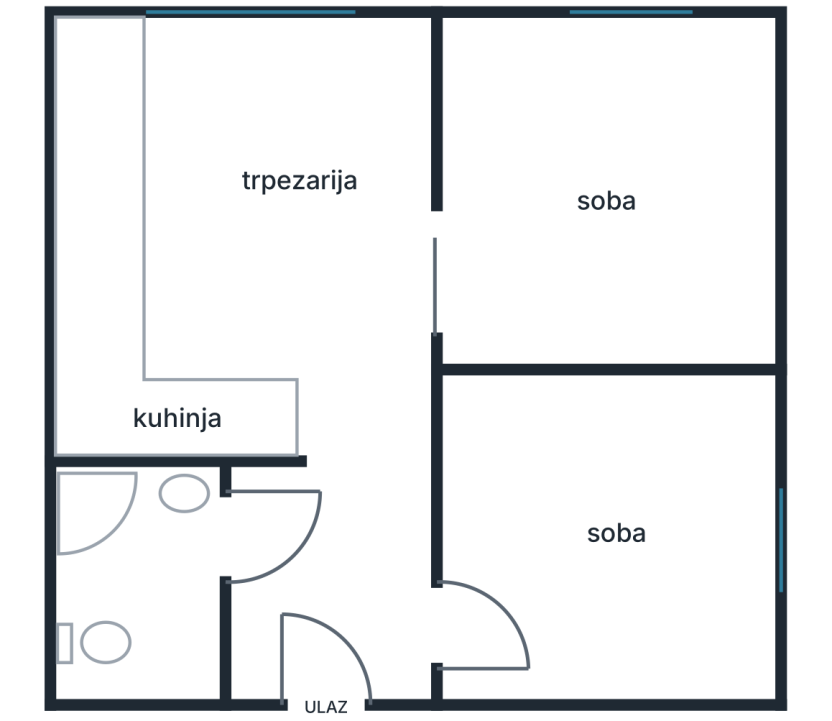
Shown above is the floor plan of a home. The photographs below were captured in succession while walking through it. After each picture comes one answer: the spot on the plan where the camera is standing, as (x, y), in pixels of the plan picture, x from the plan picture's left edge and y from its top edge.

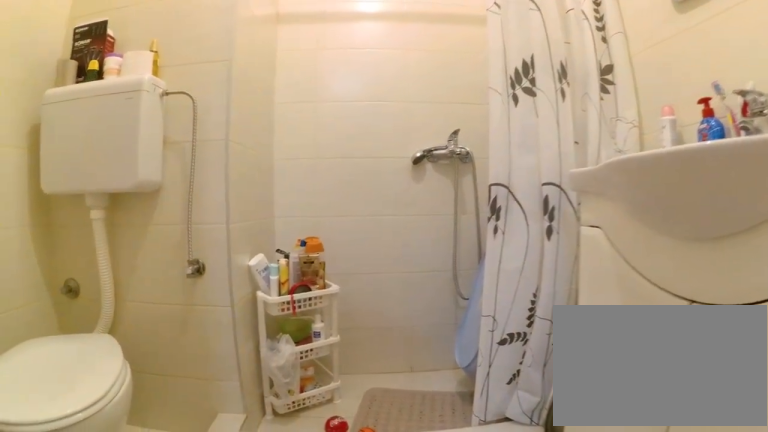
(258, 538)
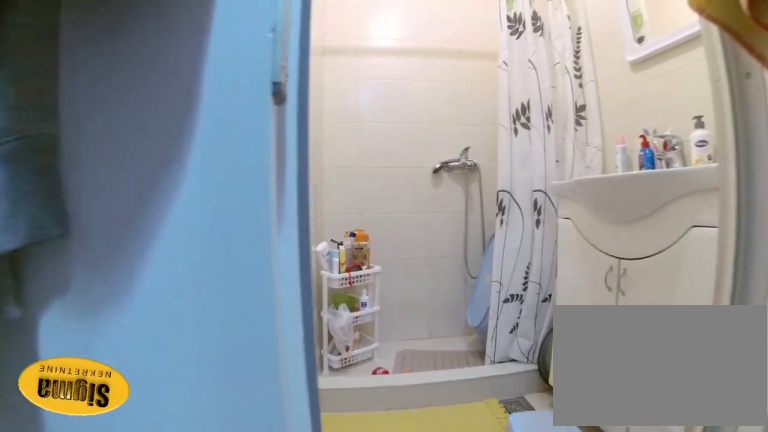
(313, 530)
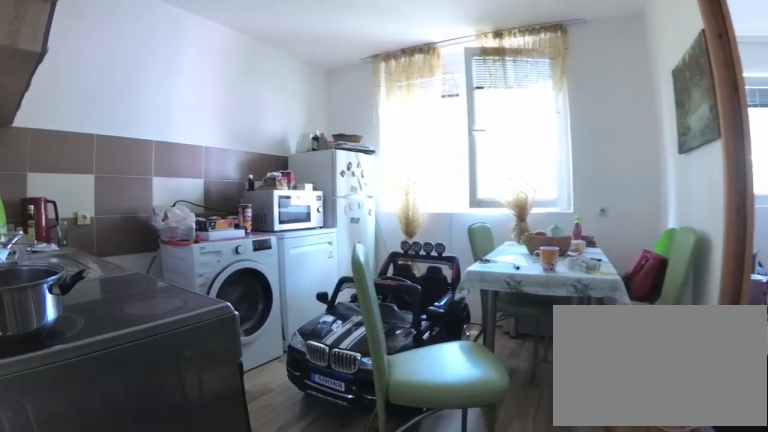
(383, 482)
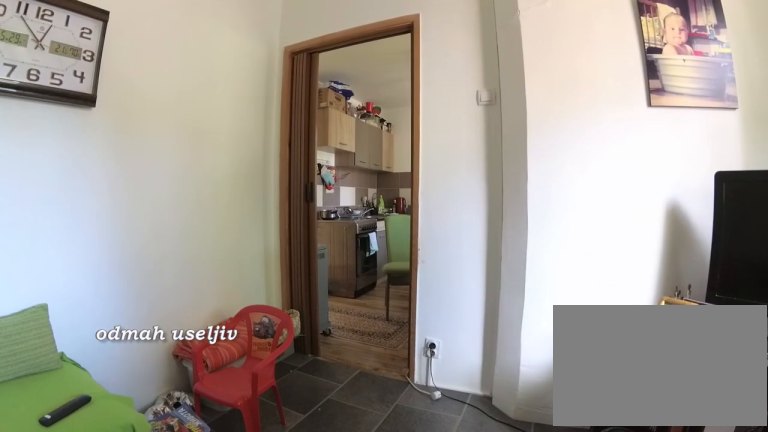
(644, 184)
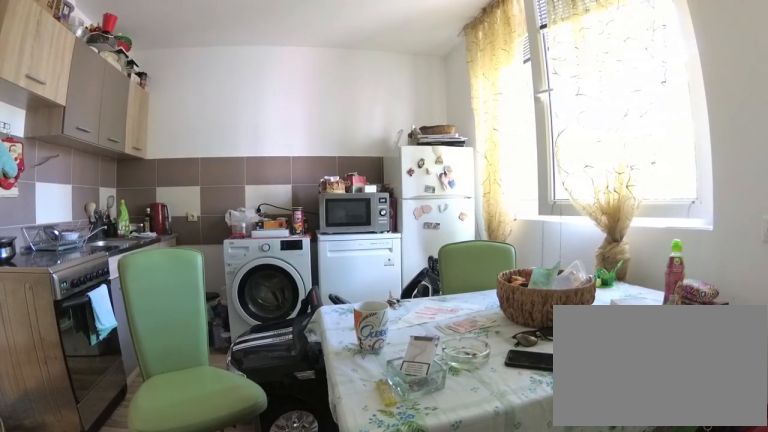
(453, 274)
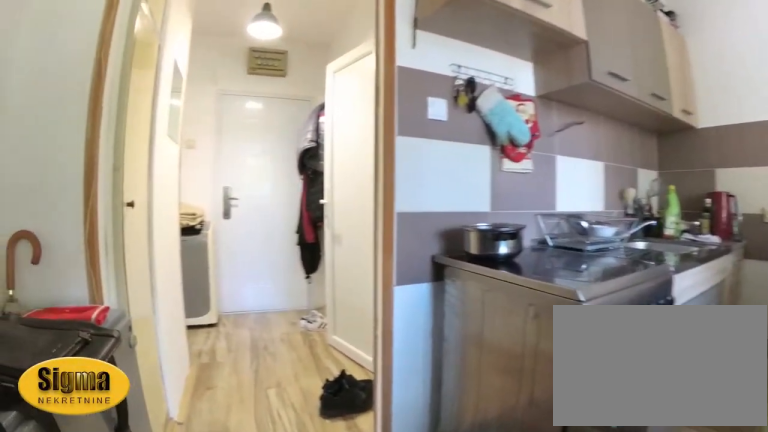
(369, 274)
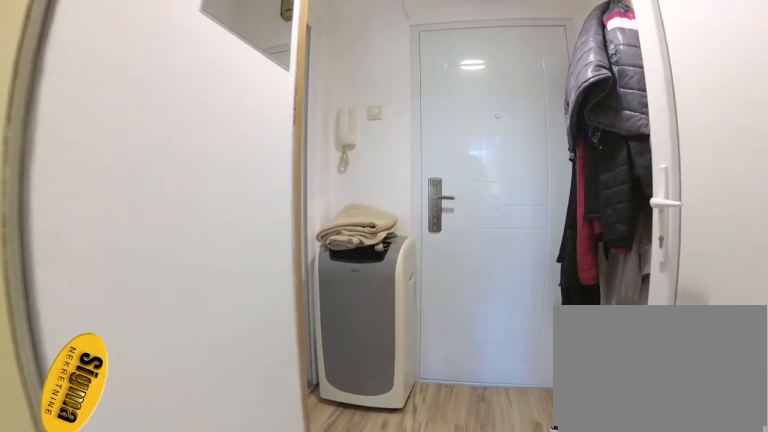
(357, 447)
